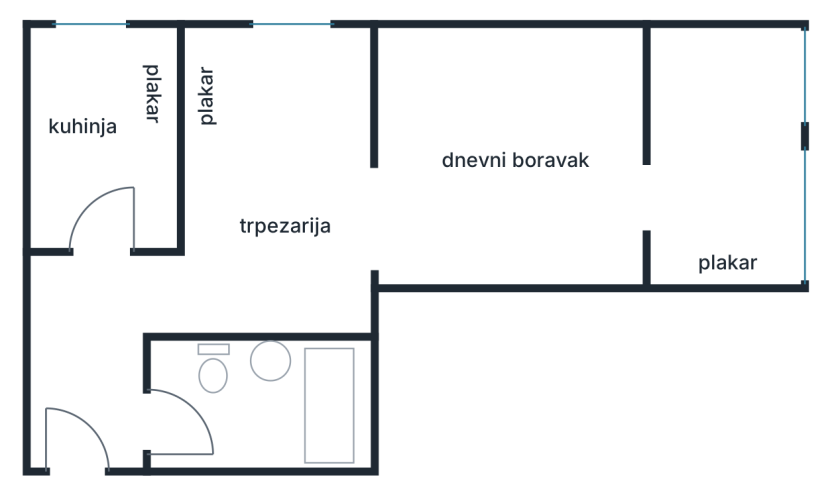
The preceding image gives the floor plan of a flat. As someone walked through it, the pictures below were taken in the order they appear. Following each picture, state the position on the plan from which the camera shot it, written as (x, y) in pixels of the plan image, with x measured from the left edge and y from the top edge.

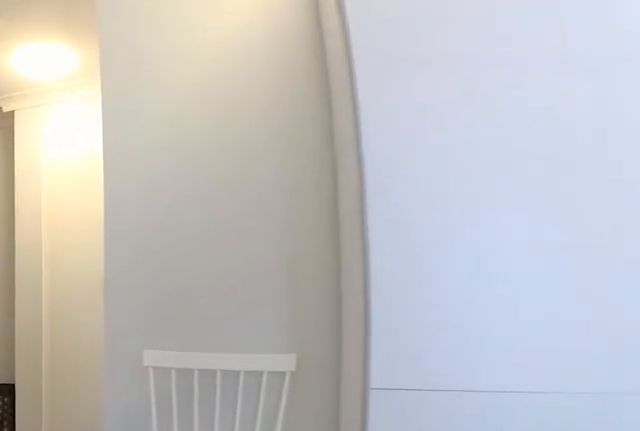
(356, 231)
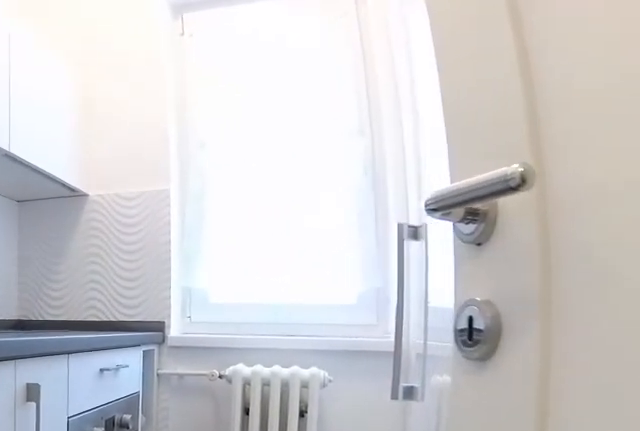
(104, 271)
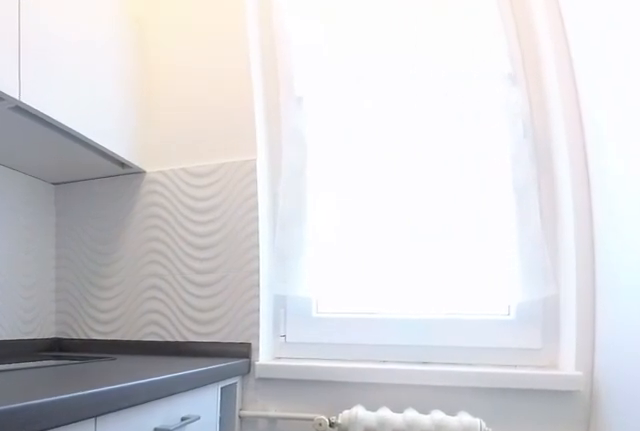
(104, 194)
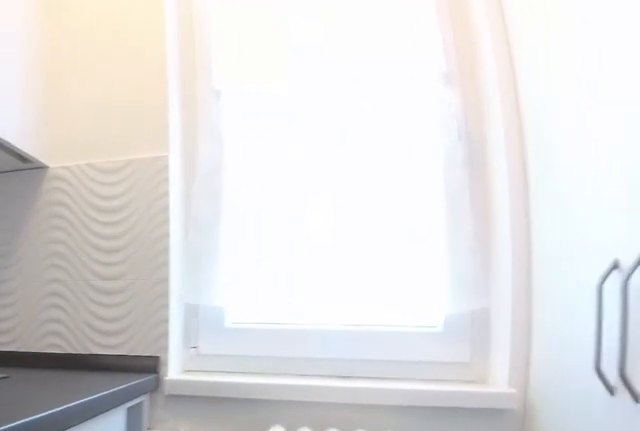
(104, 160)
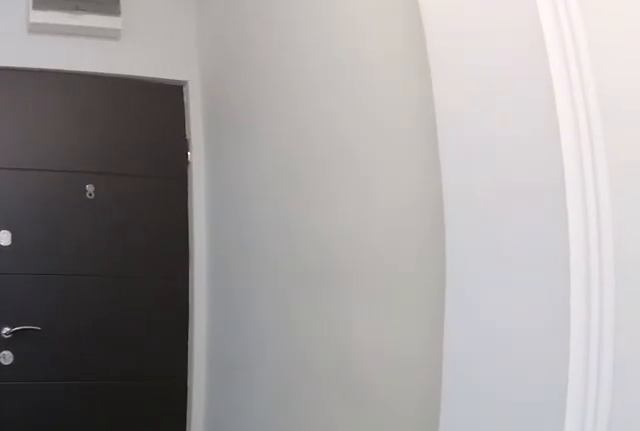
(103, 308)
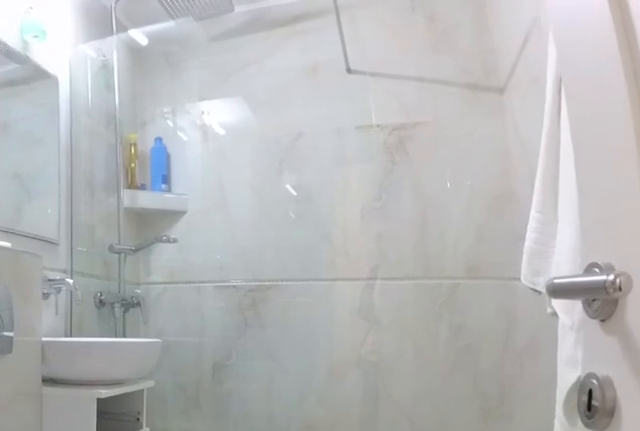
(146, 431)
